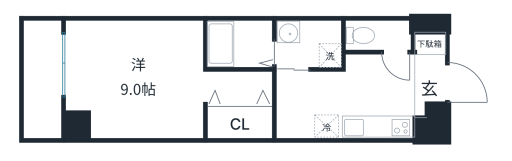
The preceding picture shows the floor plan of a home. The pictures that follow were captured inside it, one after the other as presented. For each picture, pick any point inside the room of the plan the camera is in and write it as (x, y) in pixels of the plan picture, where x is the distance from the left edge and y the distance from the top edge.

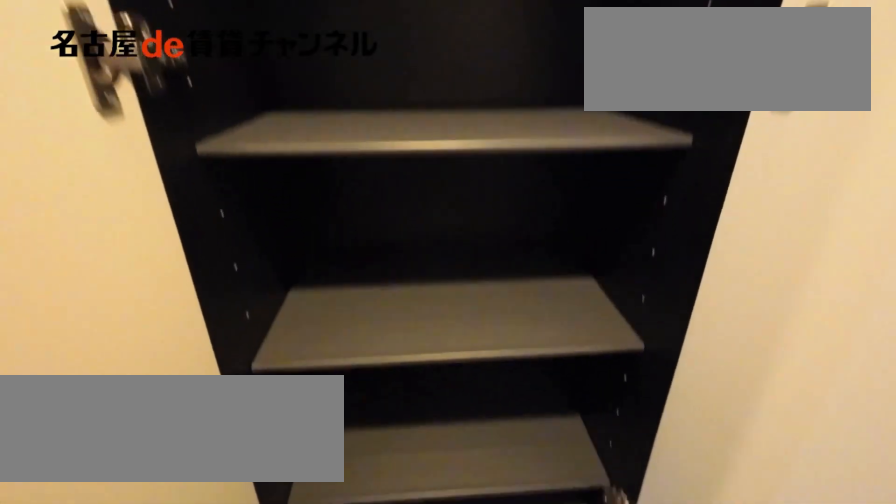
(429, 75)
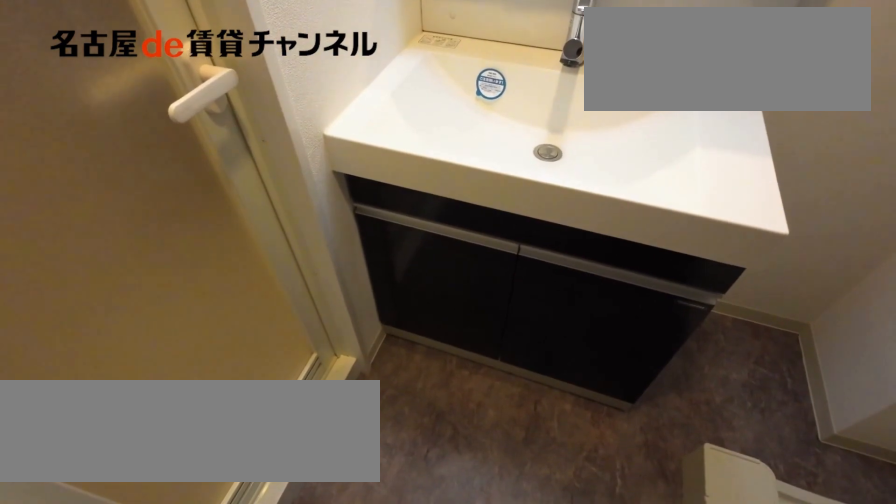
(310, 44)
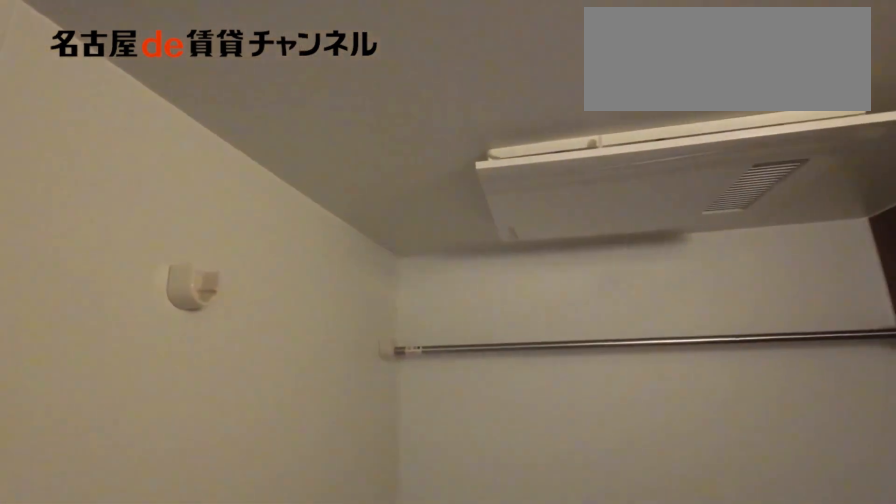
(239, 43)
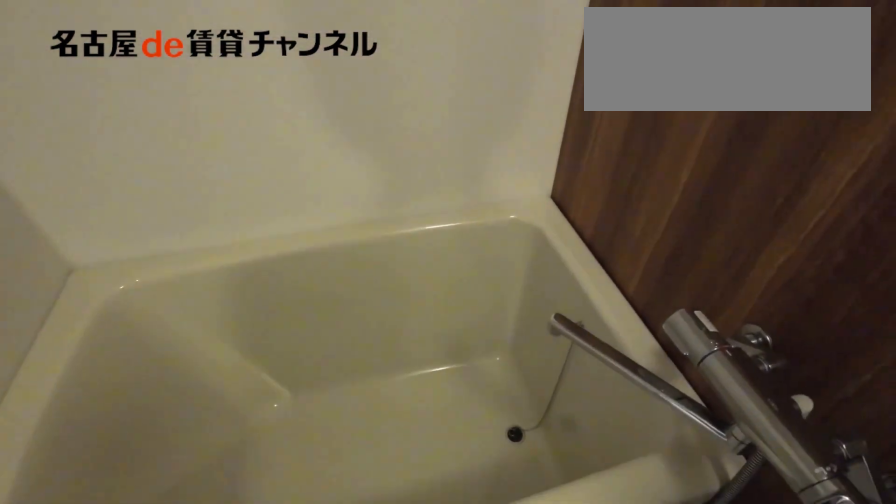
(239, 43)
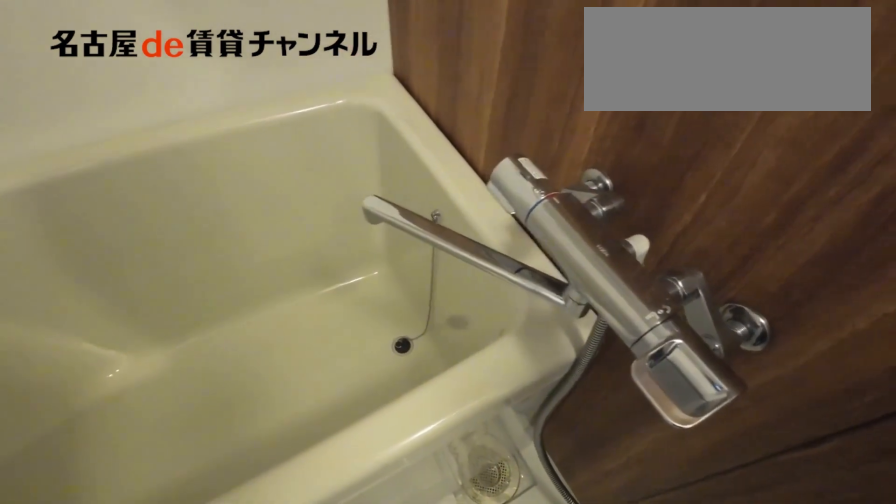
(239, 43)
